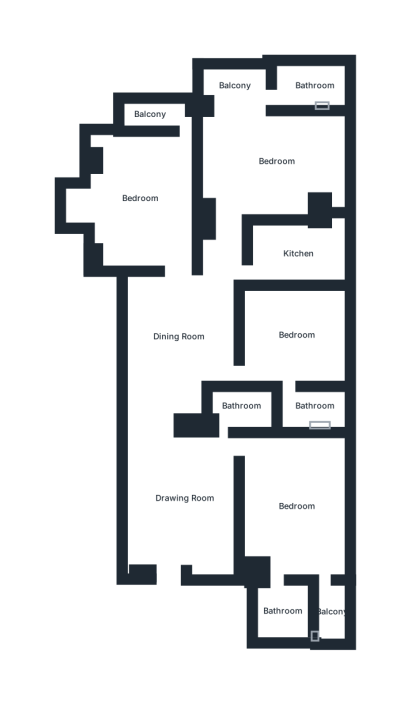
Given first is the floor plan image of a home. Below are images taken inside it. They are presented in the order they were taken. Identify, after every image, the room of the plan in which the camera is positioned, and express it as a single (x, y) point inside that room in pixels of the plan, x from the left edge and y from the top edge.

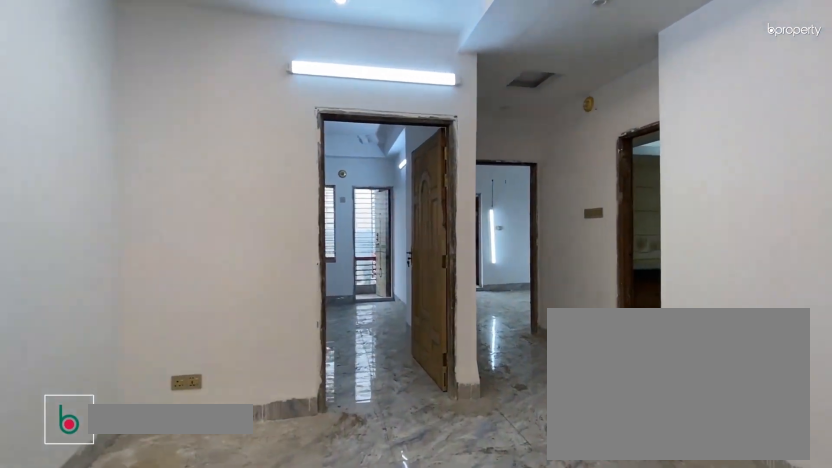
(177, 336)
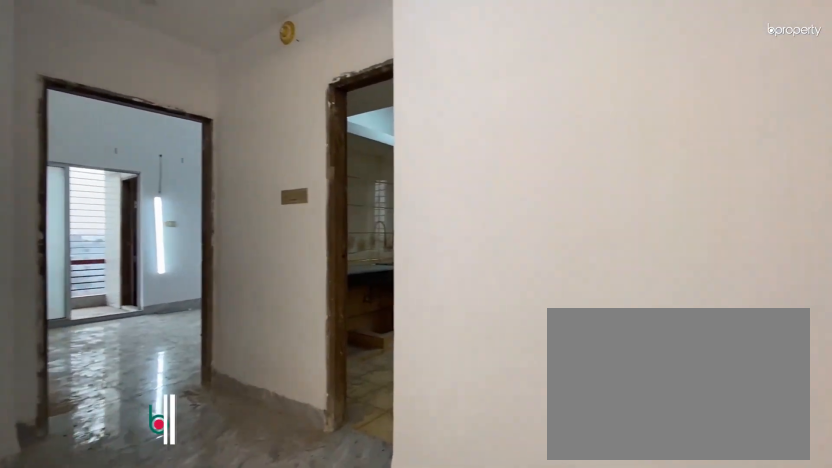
(177, 336)
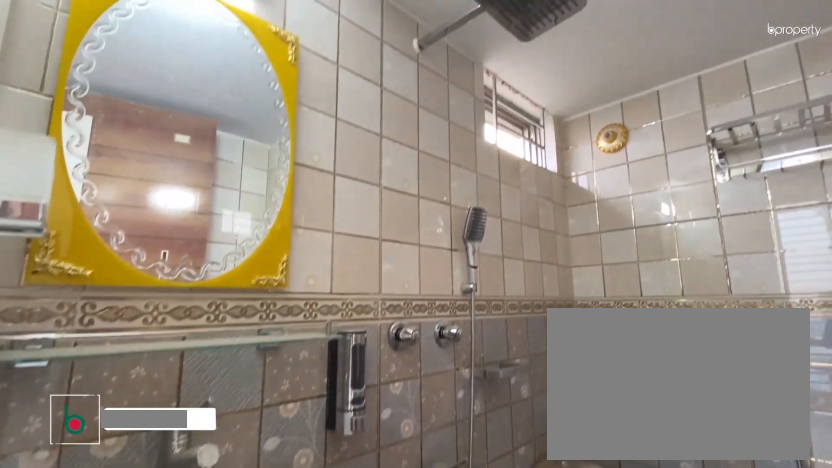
(312, 84)
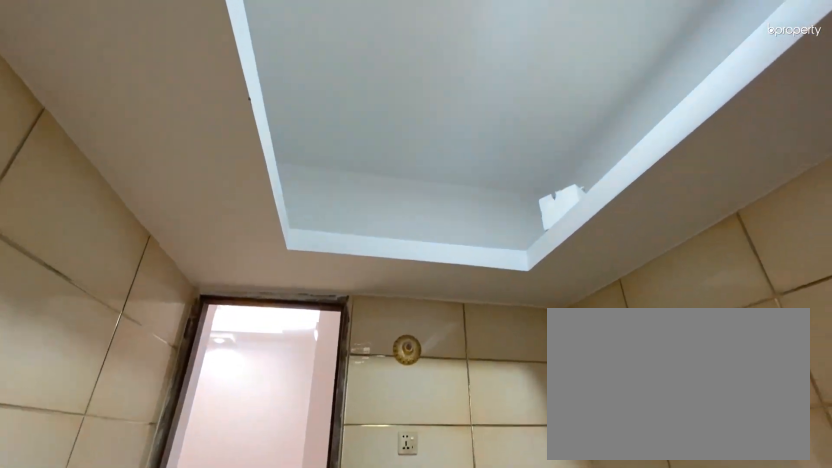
(298, 252)
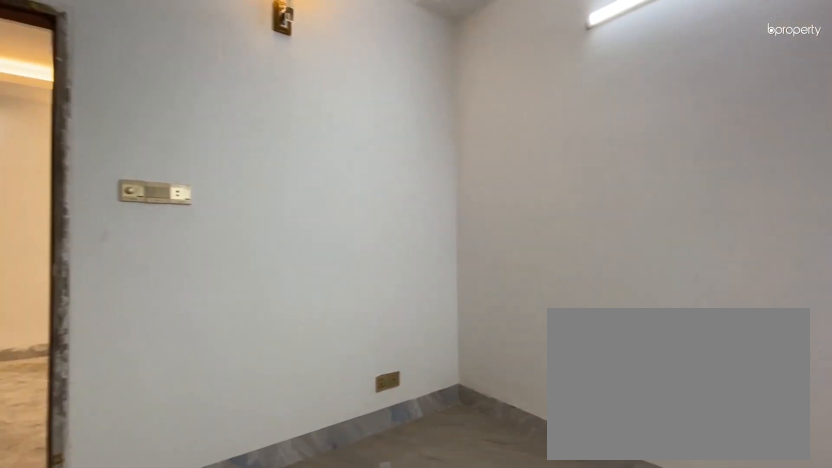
(297, 337)
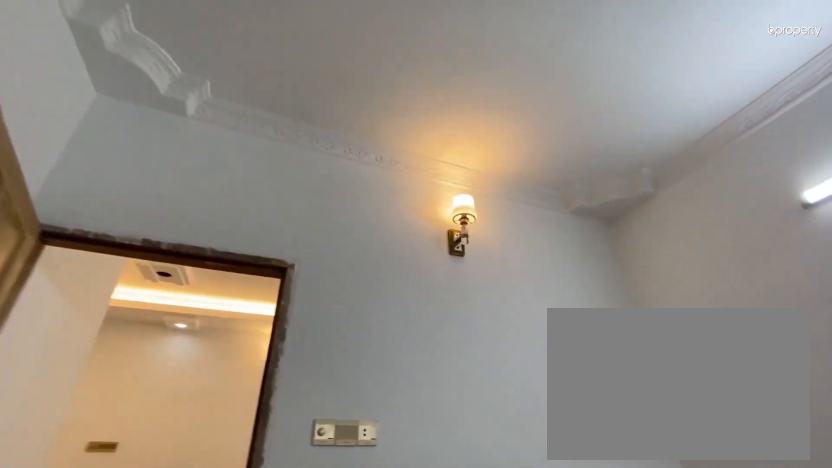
(297, 337)
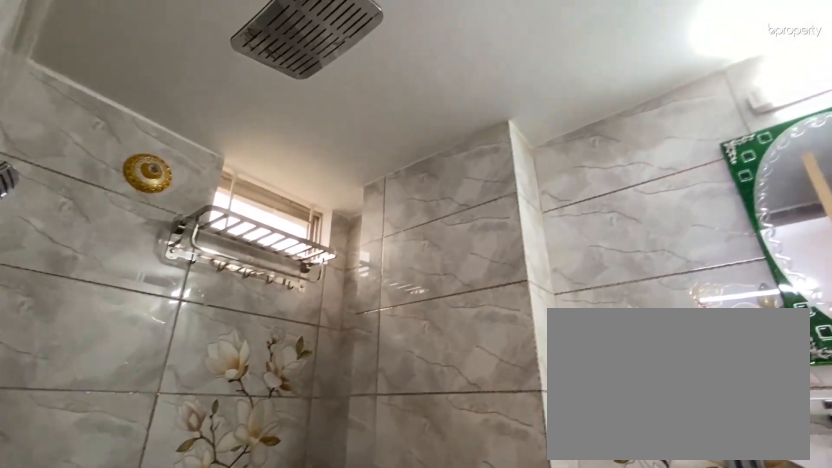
(316, 406)
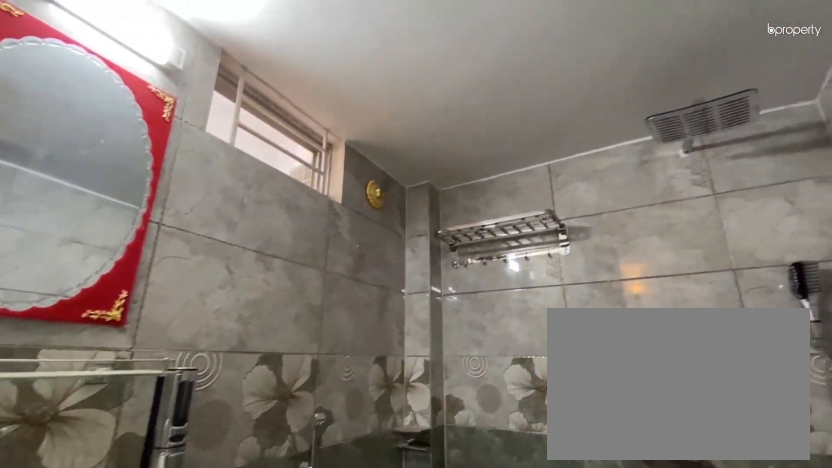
(284, 610)
